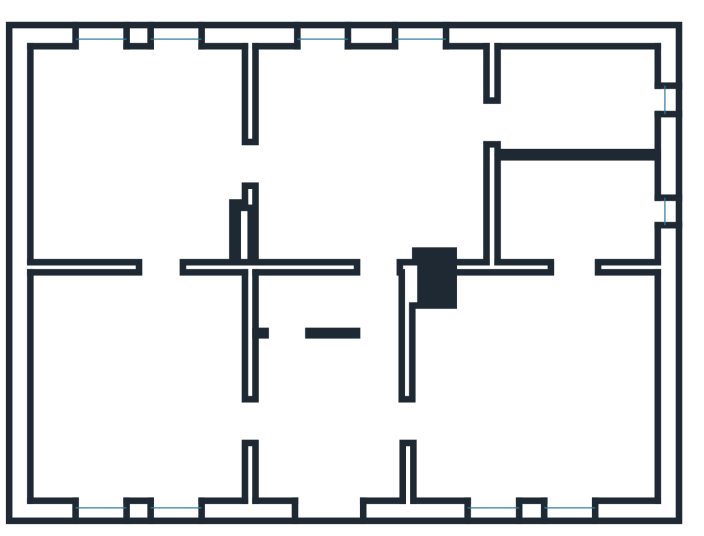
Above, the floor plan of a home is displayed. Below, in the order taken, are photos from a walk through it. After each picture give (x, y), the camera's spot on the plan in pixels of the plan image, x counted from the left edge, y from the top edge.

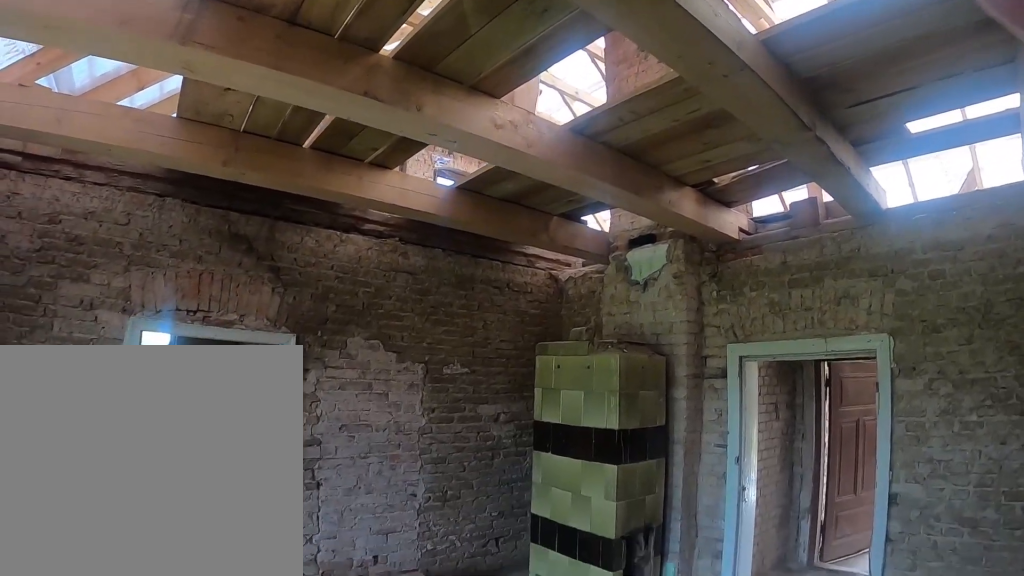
(391, 134)
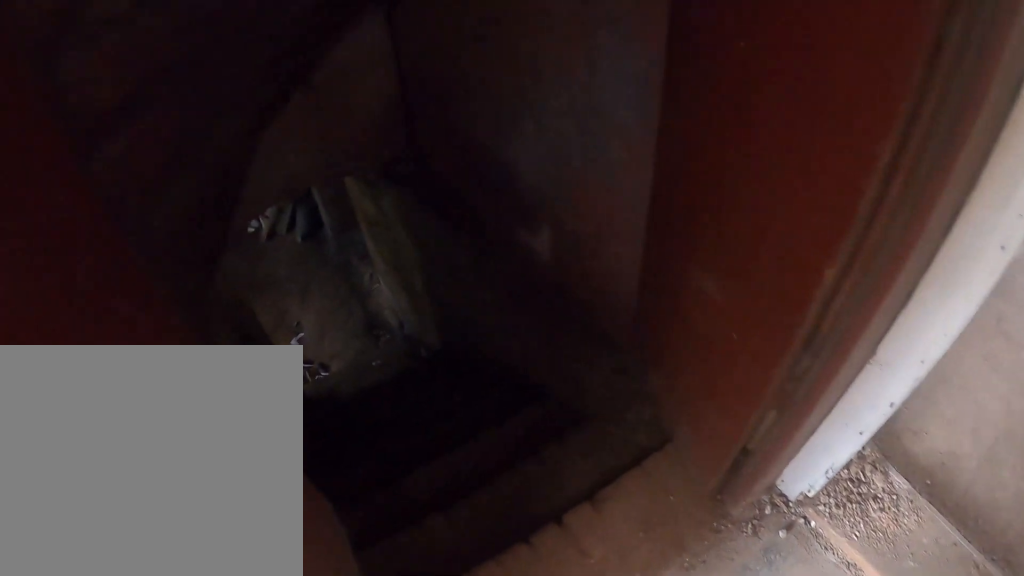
(382, 328)
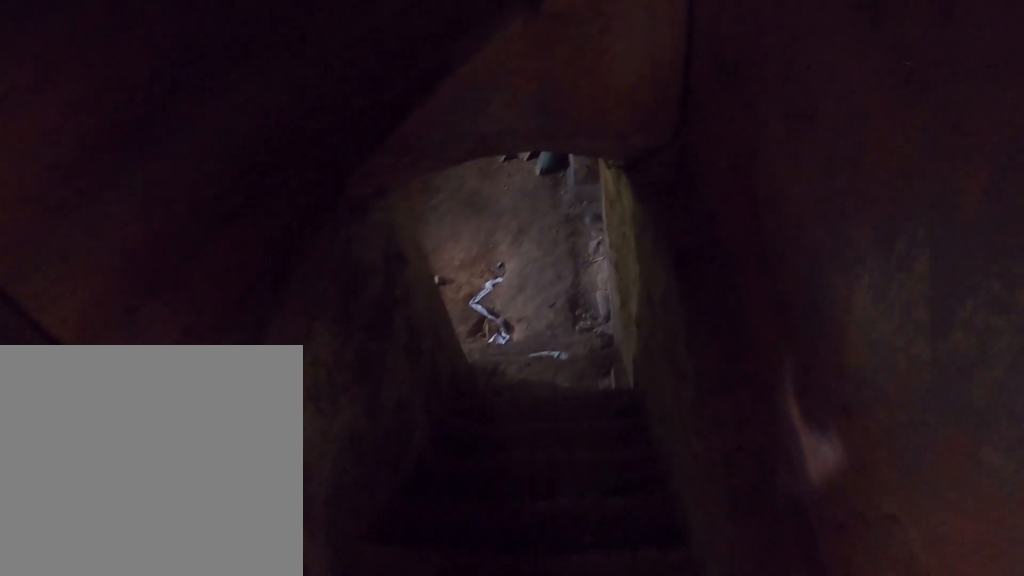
(345, 297)
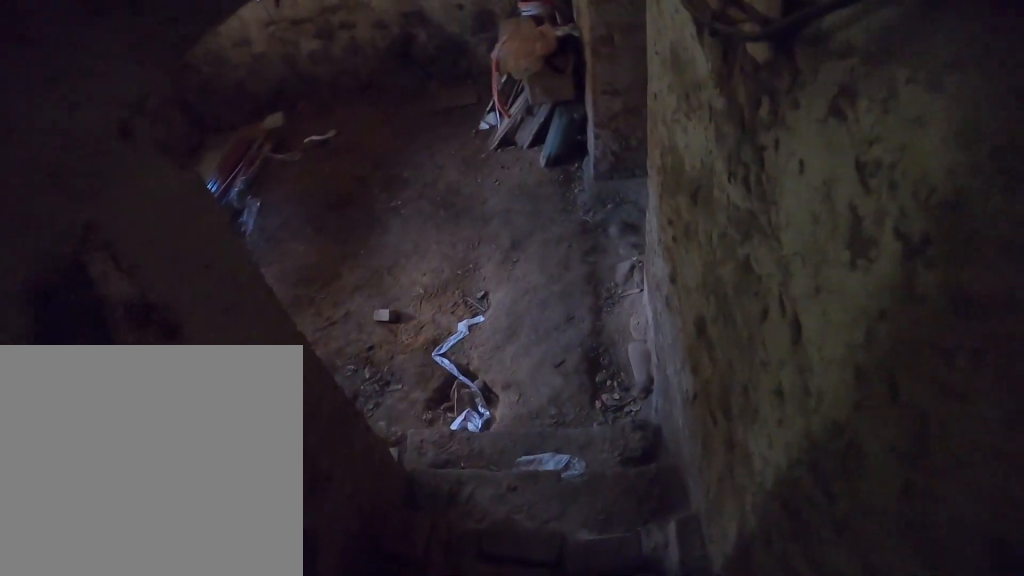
(293, 295)
